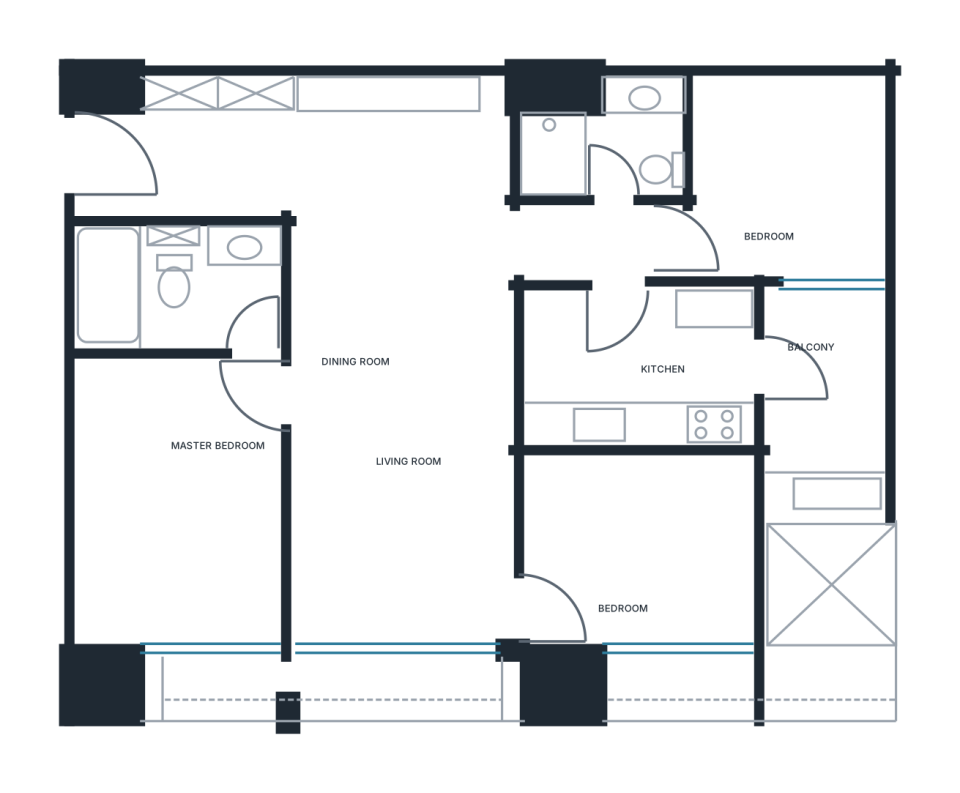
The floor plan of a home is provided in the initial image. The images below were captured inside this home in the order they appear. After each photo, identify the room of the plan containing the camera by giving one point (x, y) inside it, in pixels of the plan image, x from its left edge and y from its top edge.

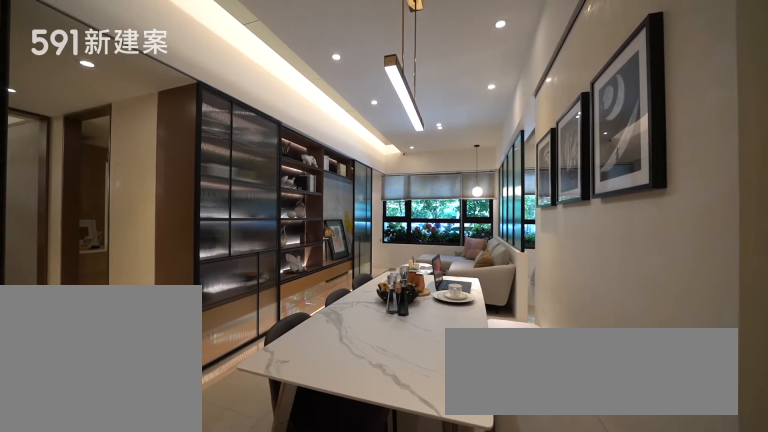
(402, 436)
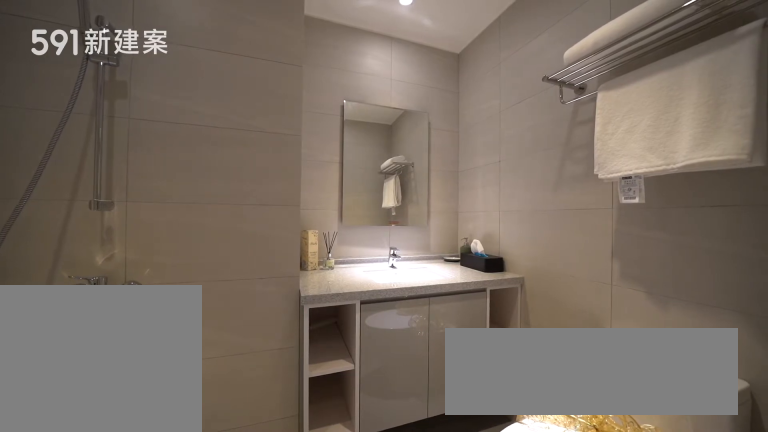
(606, 133)
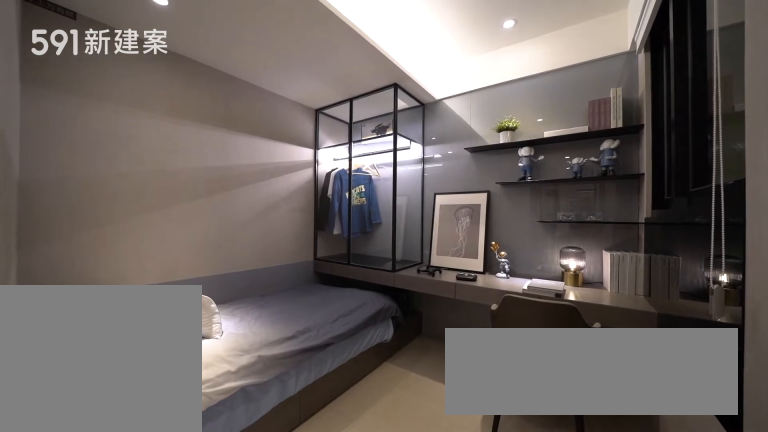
(782, 180)
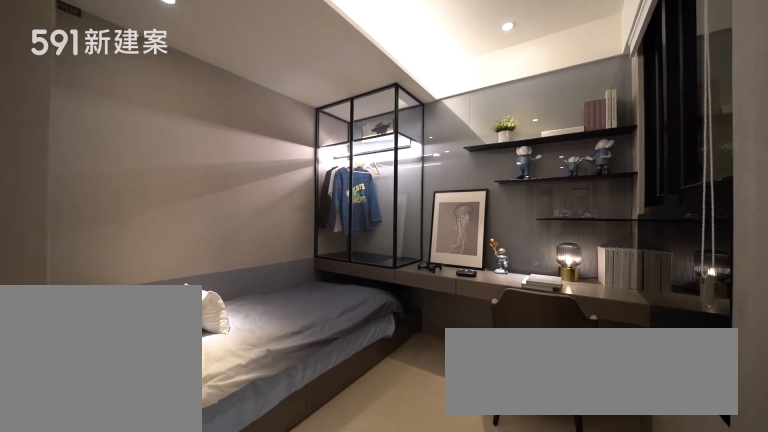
(782, 180)
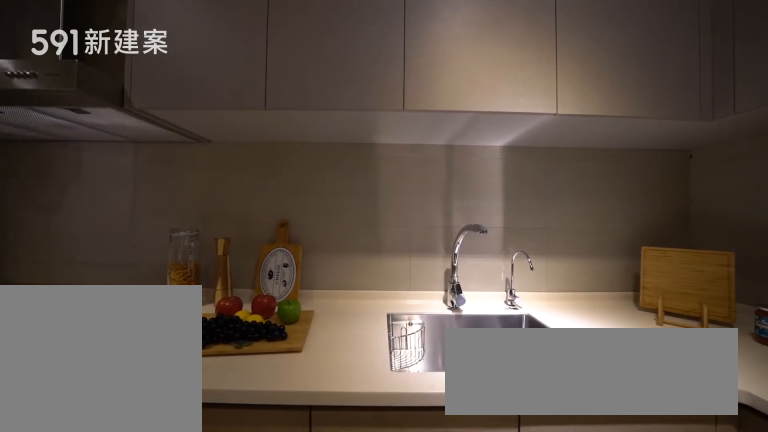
(642, 364)
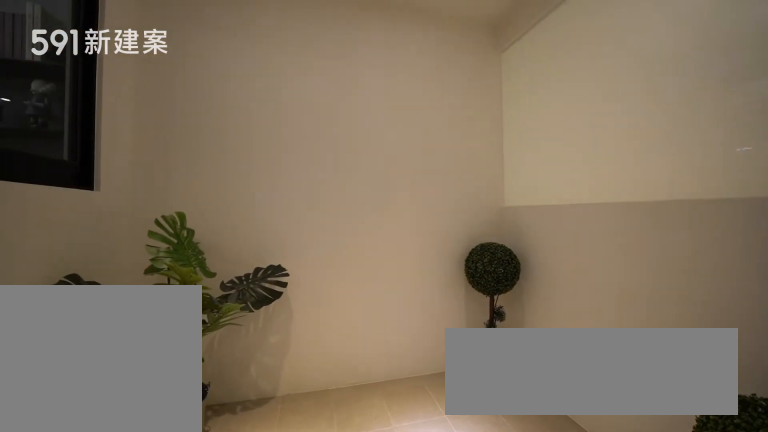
(828, 378)
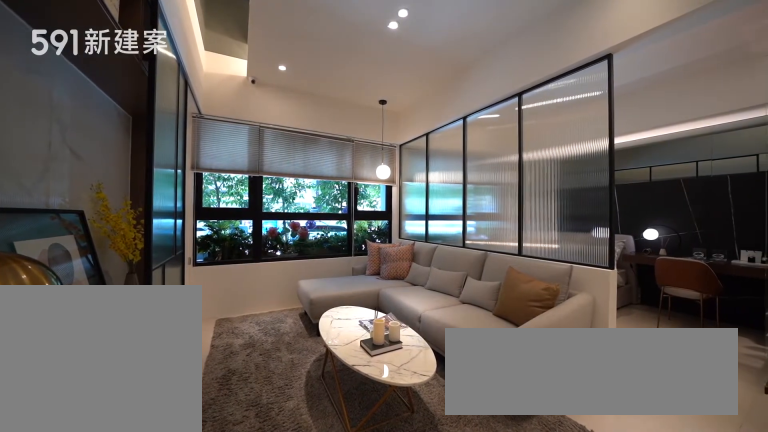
(403, 528)
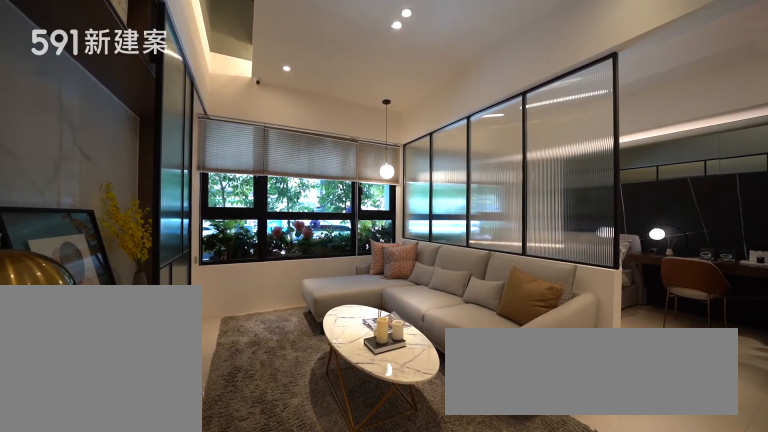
(403, 528)
